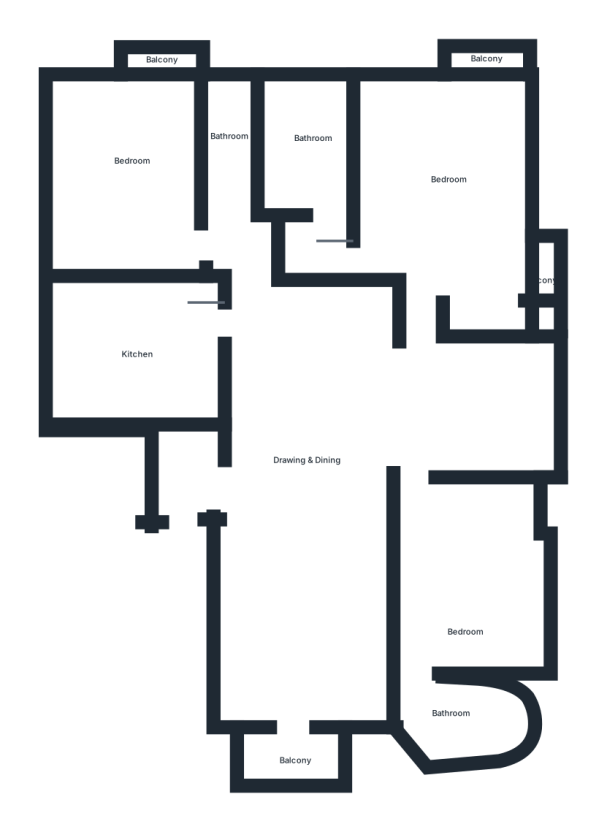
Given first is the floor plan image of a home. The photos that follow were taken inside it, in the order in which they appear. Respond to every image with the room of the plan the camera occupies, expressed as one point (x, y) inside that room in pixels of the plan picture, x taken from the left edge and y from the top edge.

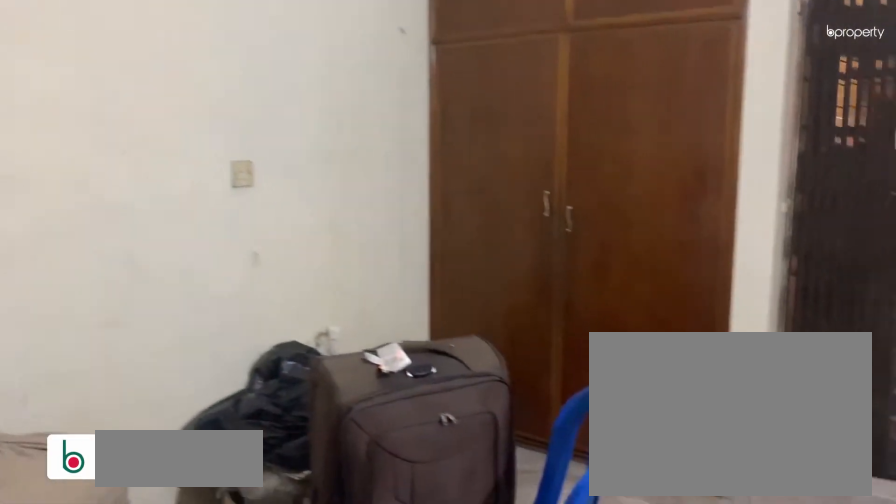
(134, 165)
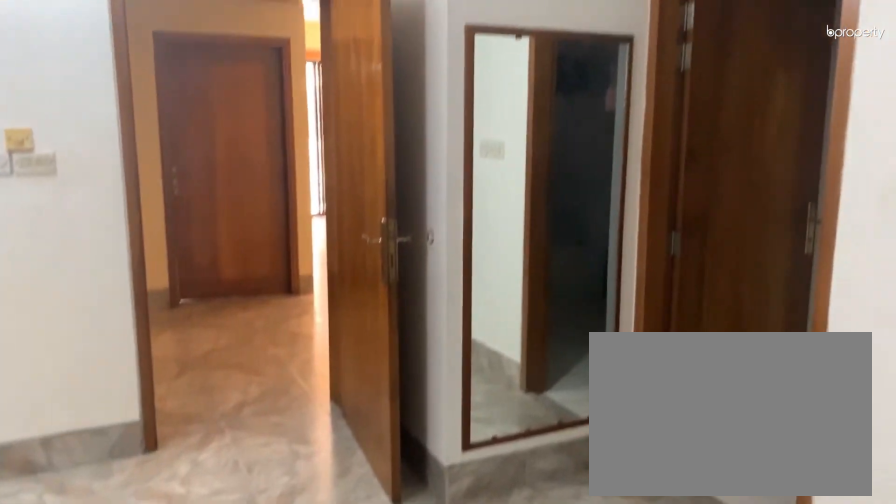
(450, 181)
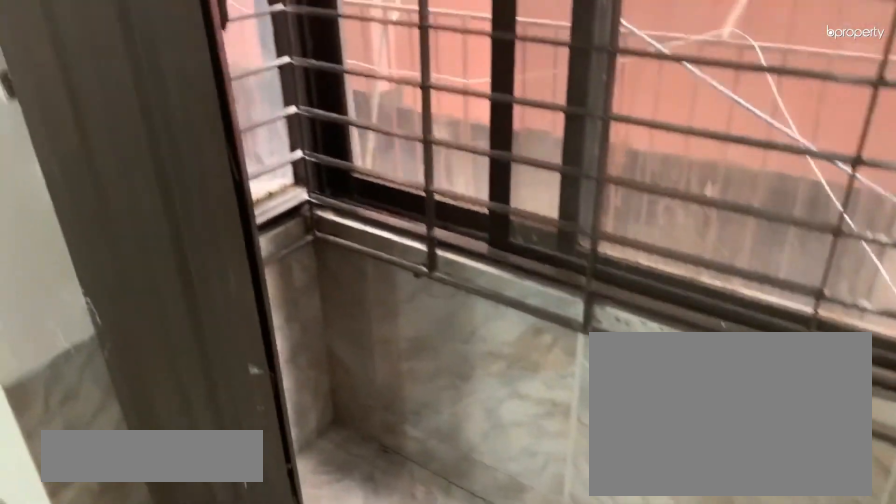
(487, 61)
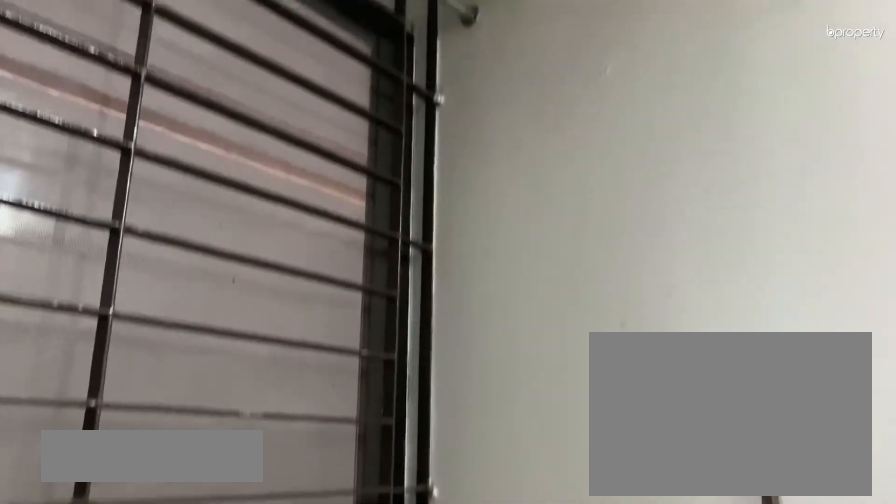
(551, 280)
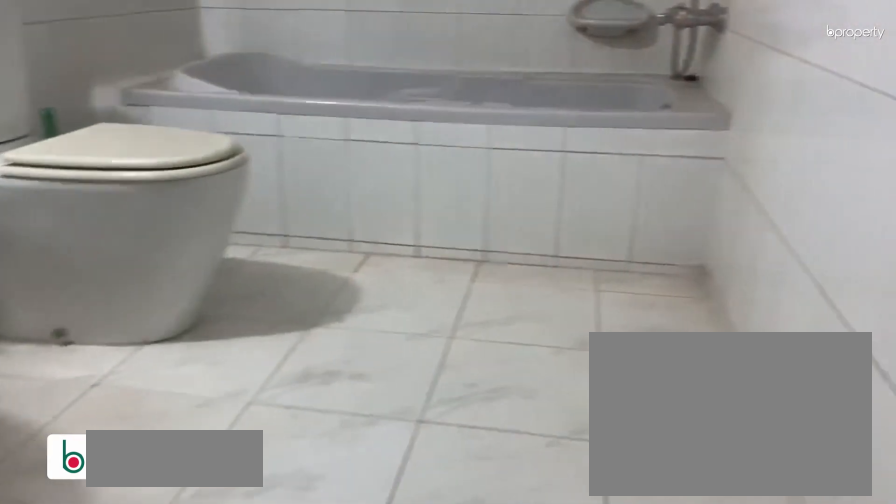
(309, 146)
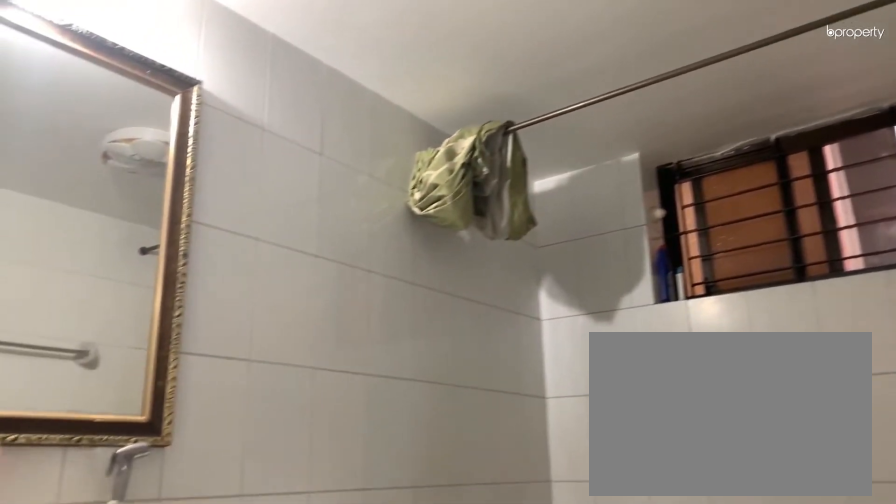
(309, 146)
